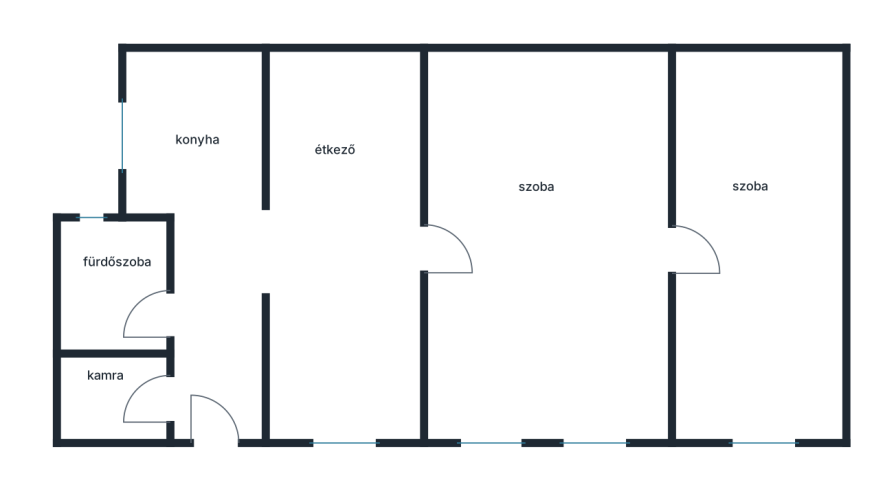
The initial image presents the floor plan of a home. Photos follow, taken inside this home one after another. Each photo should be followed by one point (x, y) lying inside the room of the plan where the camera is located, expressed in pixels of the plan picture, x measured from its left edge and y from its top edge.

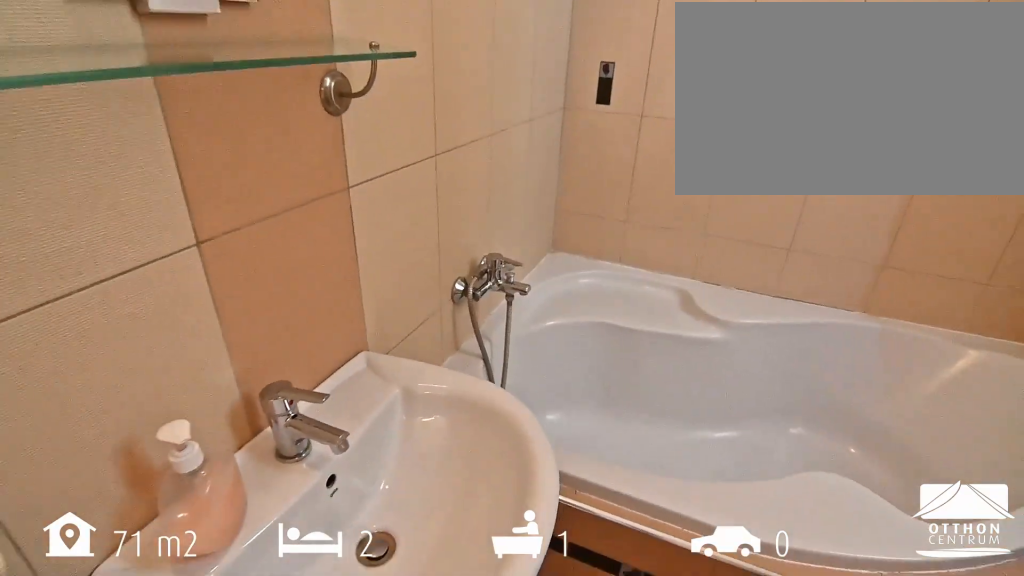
(118, 283)
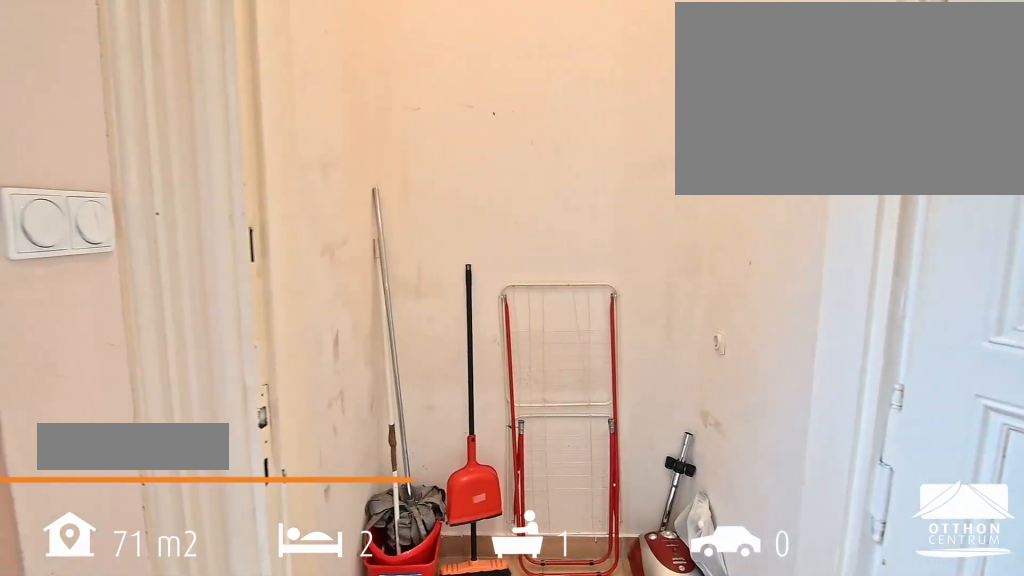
(114, 401)
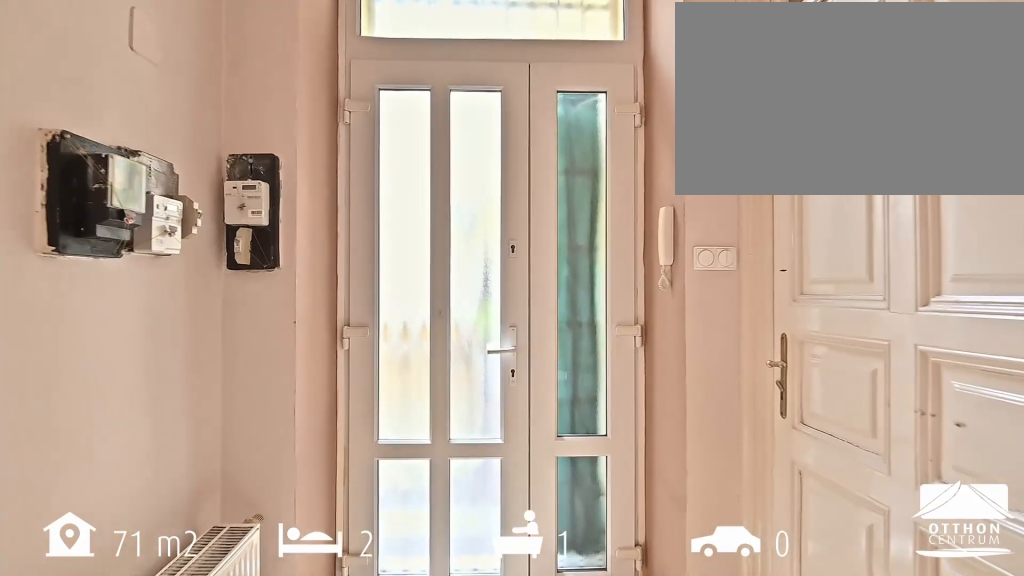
(218, 375)
